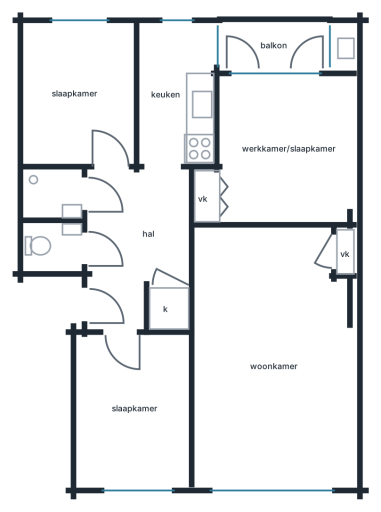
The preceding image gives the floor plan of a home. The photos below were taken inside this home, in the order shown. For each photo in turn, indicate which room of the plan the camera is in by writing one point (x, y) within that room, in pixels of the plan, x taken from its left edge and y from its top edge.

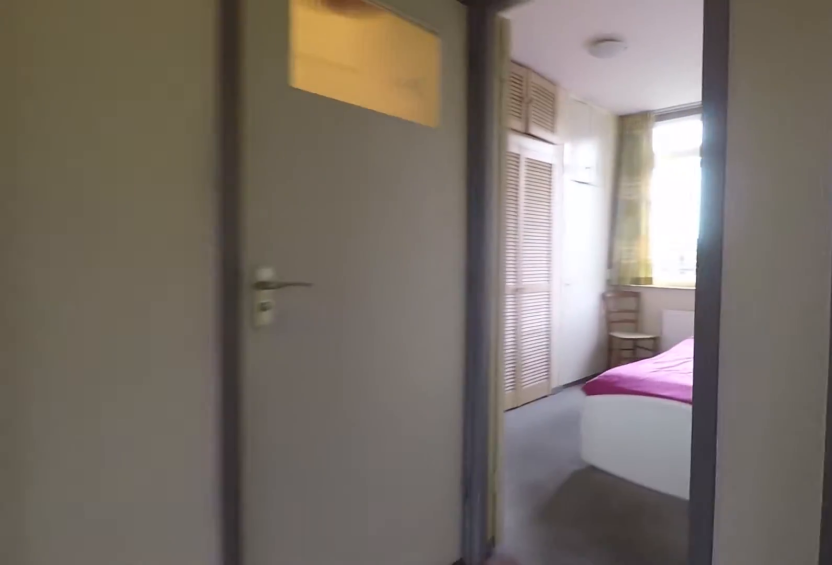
(133, 241)
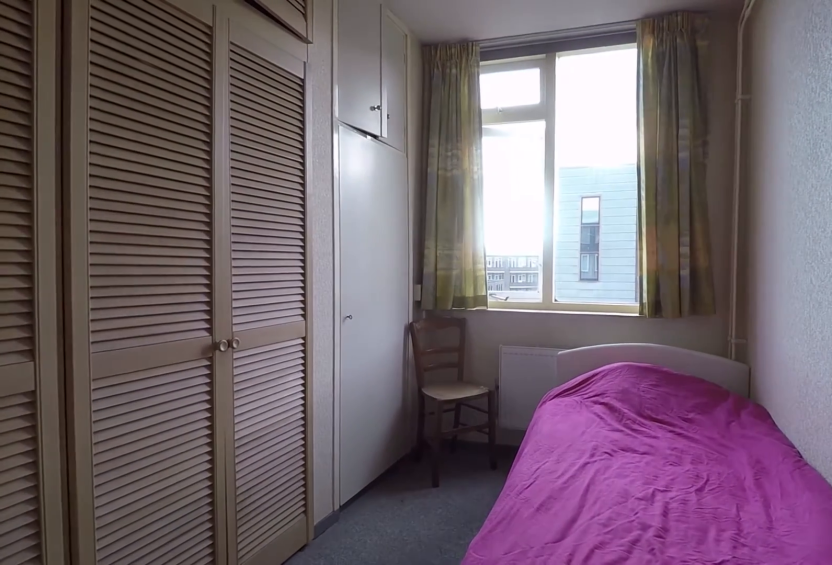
(82, 95)
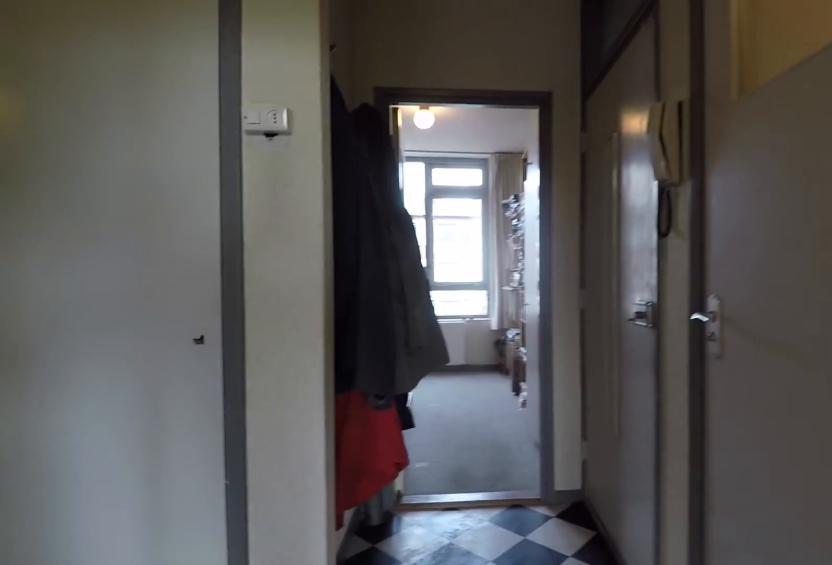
(134, 240)
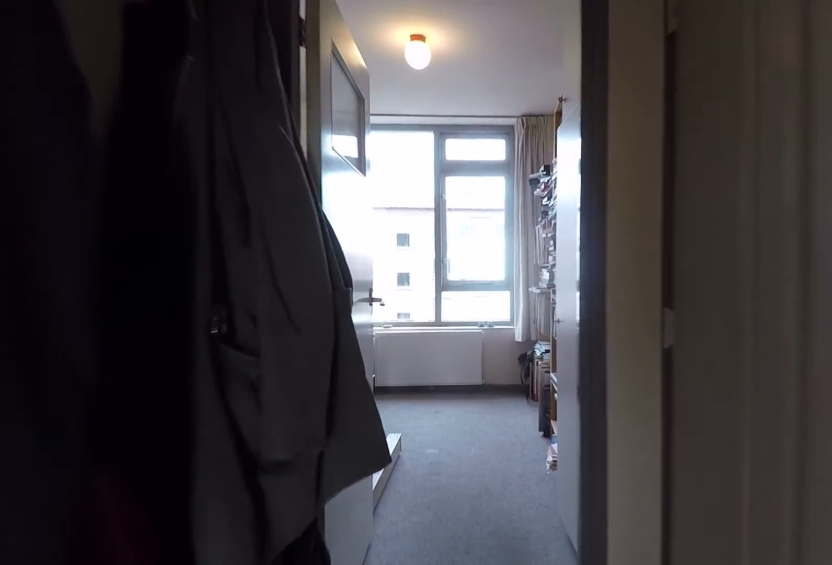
(134, 240)
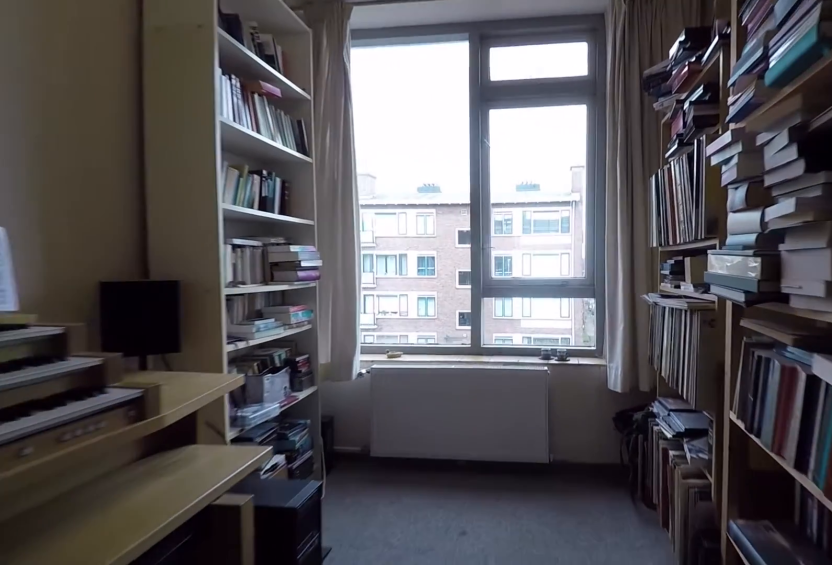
(133, 411)
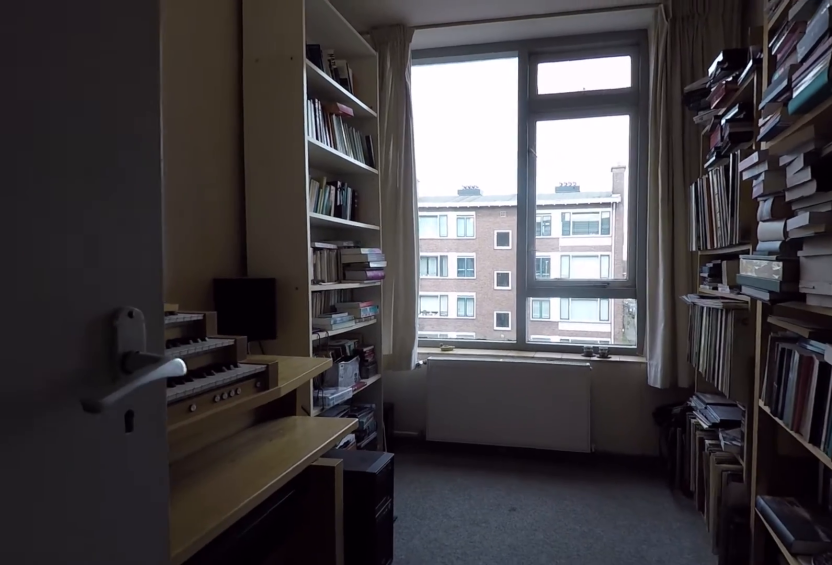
(133, 411)
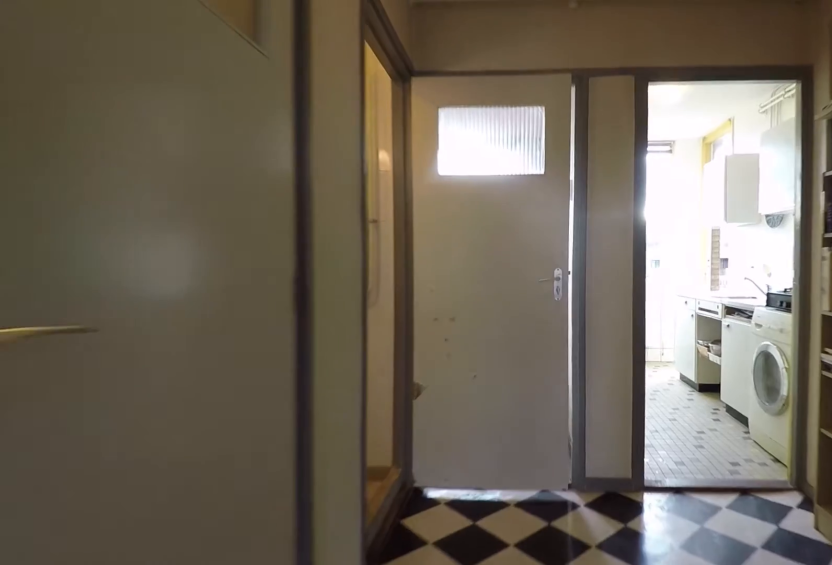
(133, 240)
